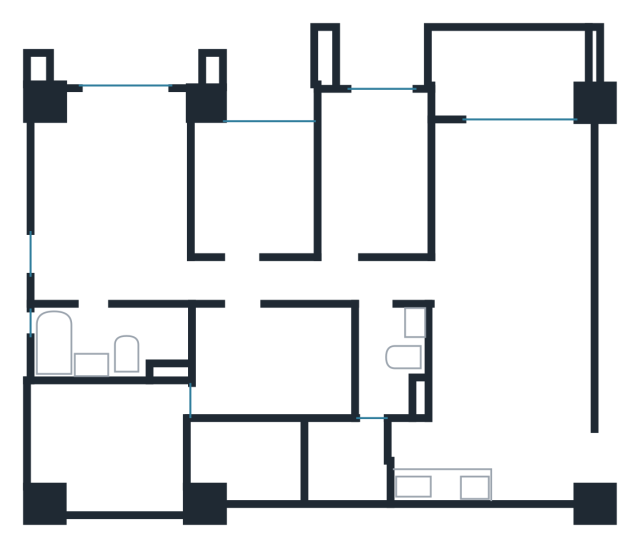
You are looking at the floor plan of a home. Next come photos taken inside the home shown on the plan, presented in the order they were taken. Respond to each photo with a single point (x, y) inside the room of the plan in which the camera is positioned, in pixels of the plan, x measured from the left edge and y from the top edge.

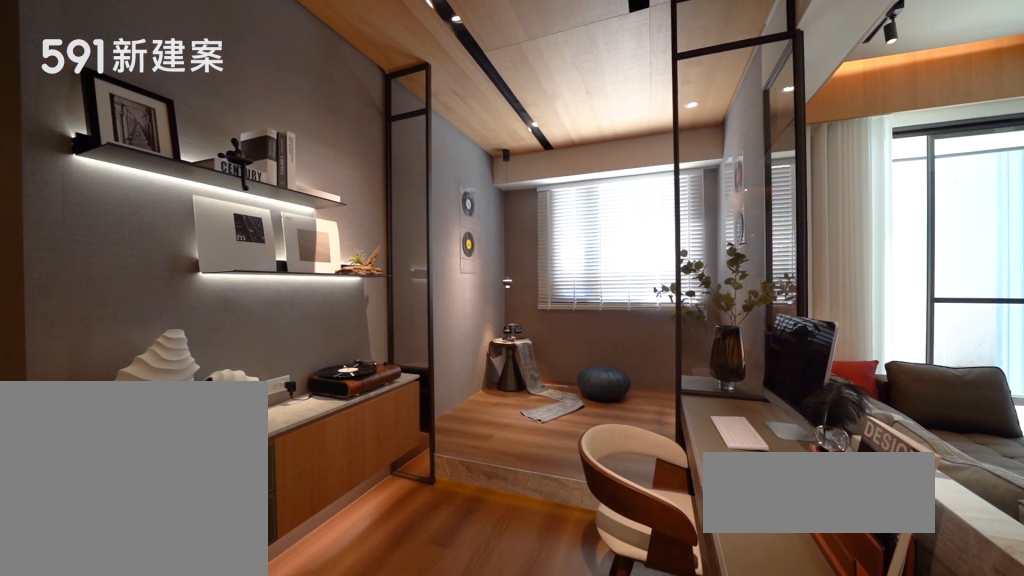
(373, 169)
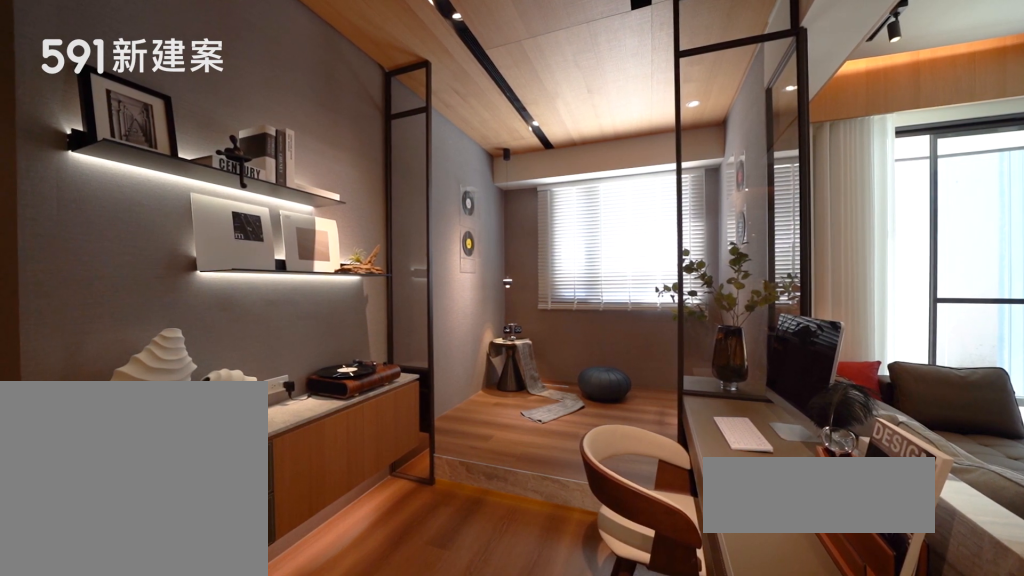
(373, 169)
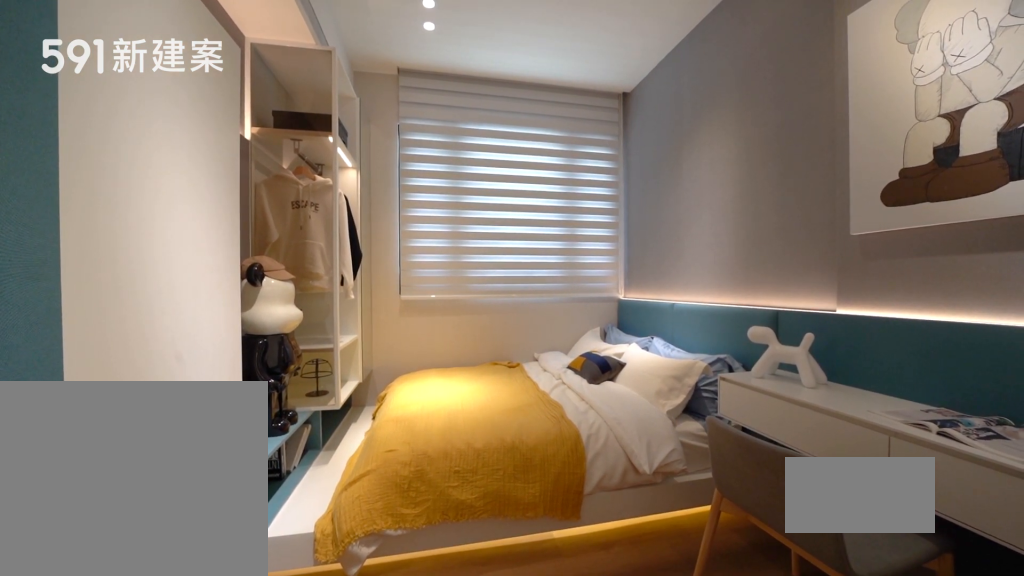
(254, 185)
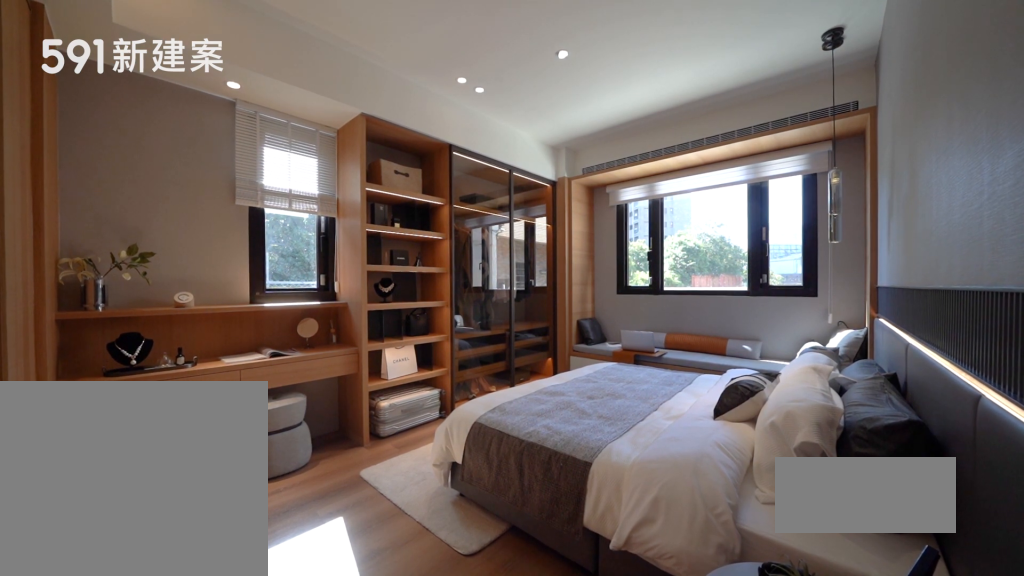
(114, 199)
